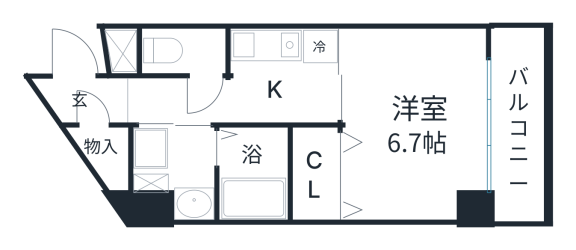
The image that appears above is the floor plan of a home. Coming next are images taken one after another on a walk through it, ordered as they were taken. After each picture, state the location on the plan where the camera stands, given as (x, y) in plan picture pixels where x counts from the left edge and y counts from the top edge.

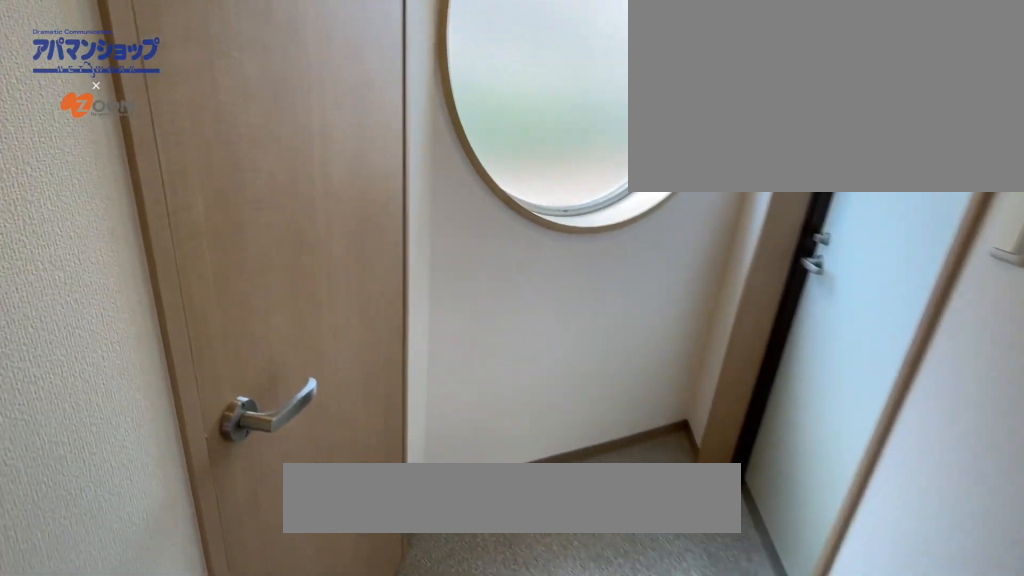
(133, 98)
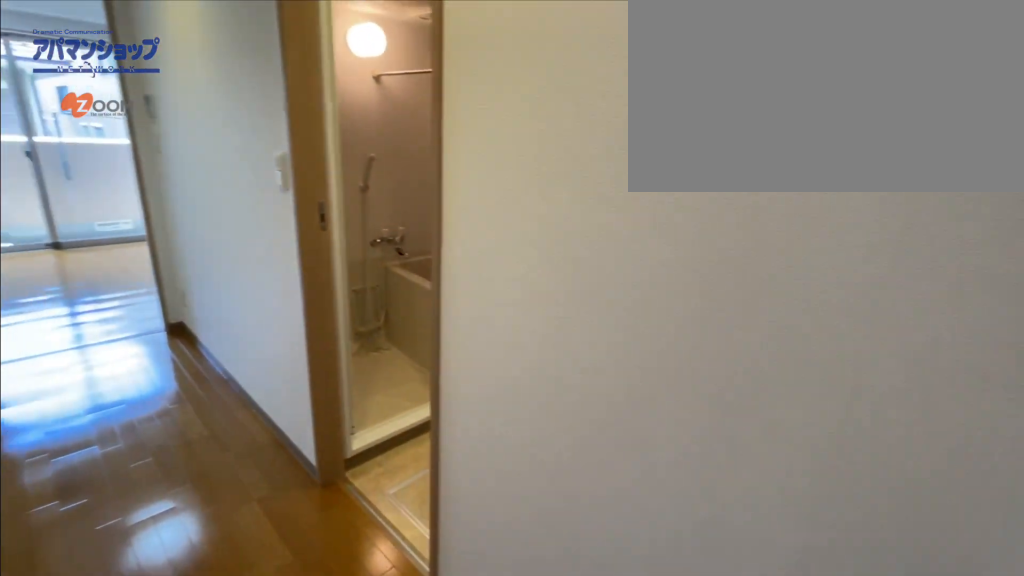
(90, 79)
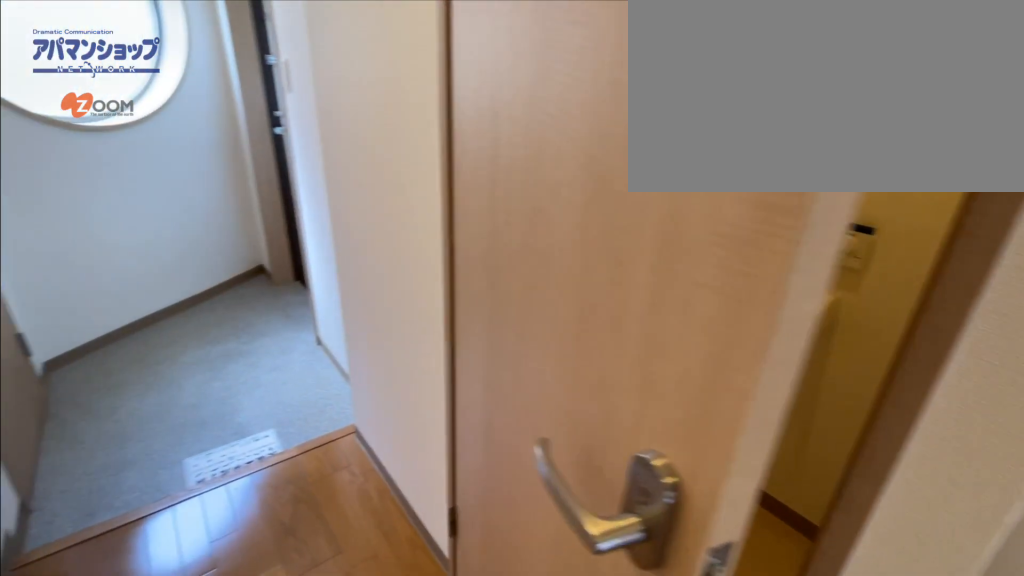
(228, 86)
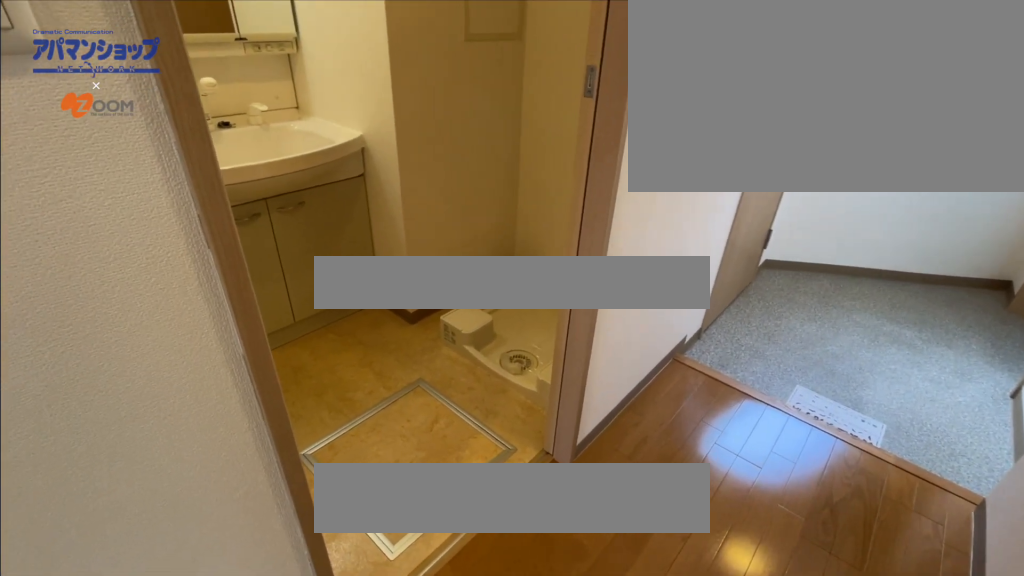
(228, 86)
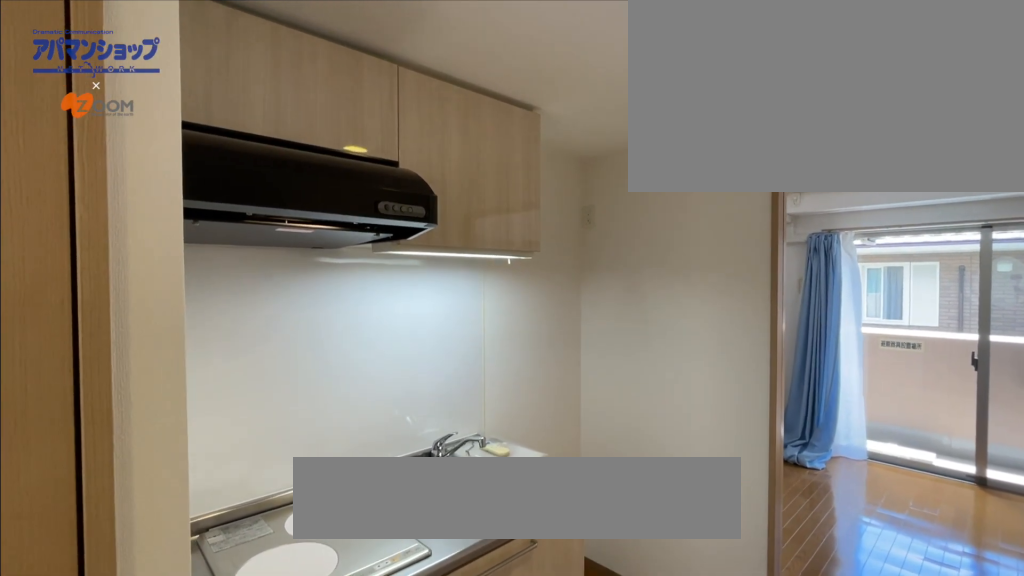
(231, 98)
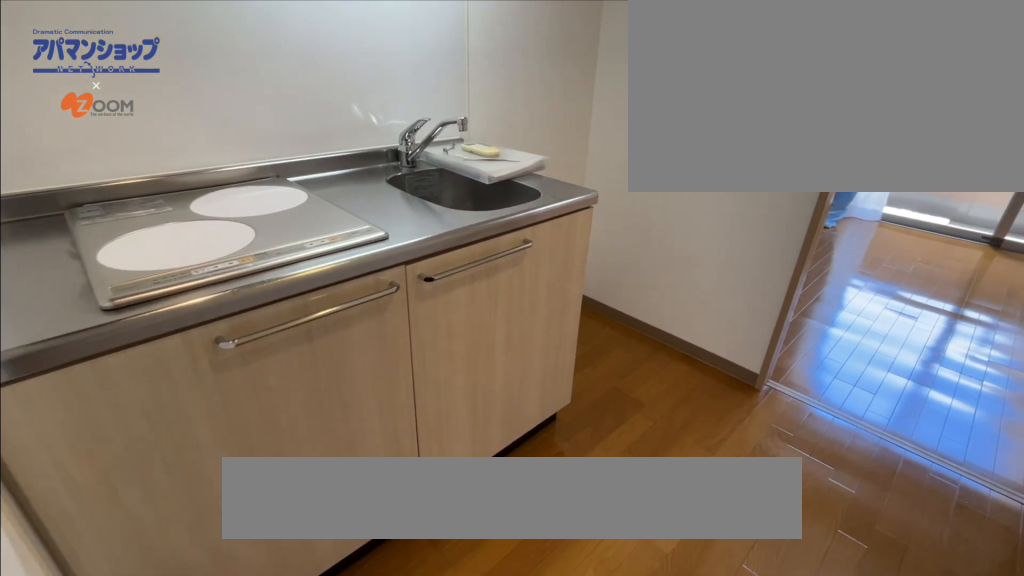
(231, 98)
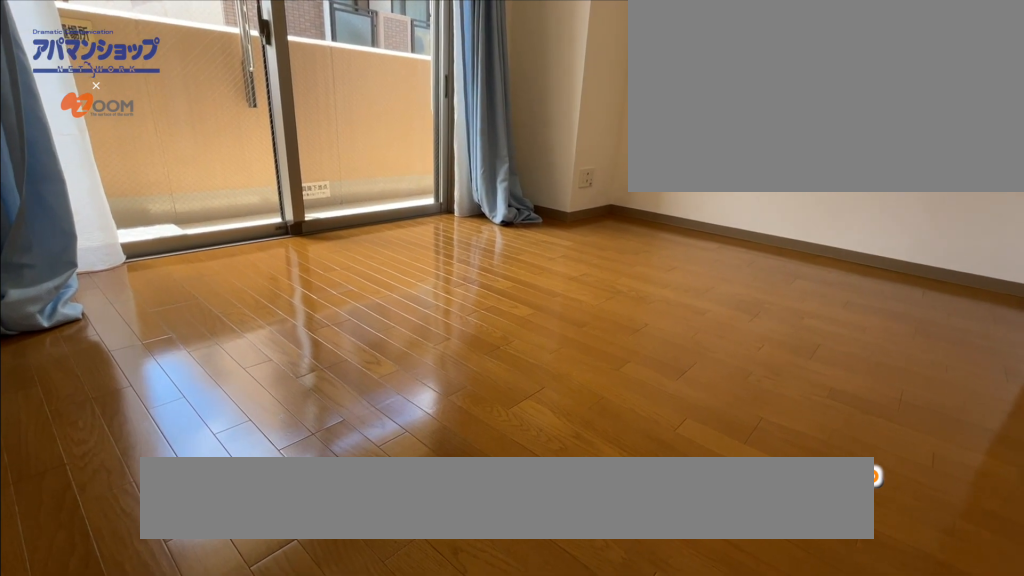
(358, 43)
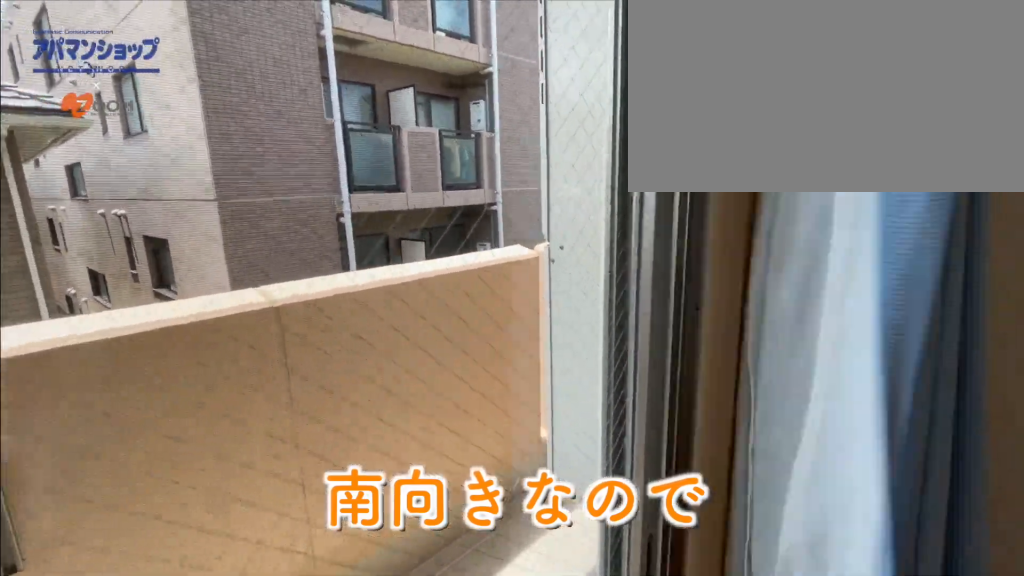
(474, 136)
